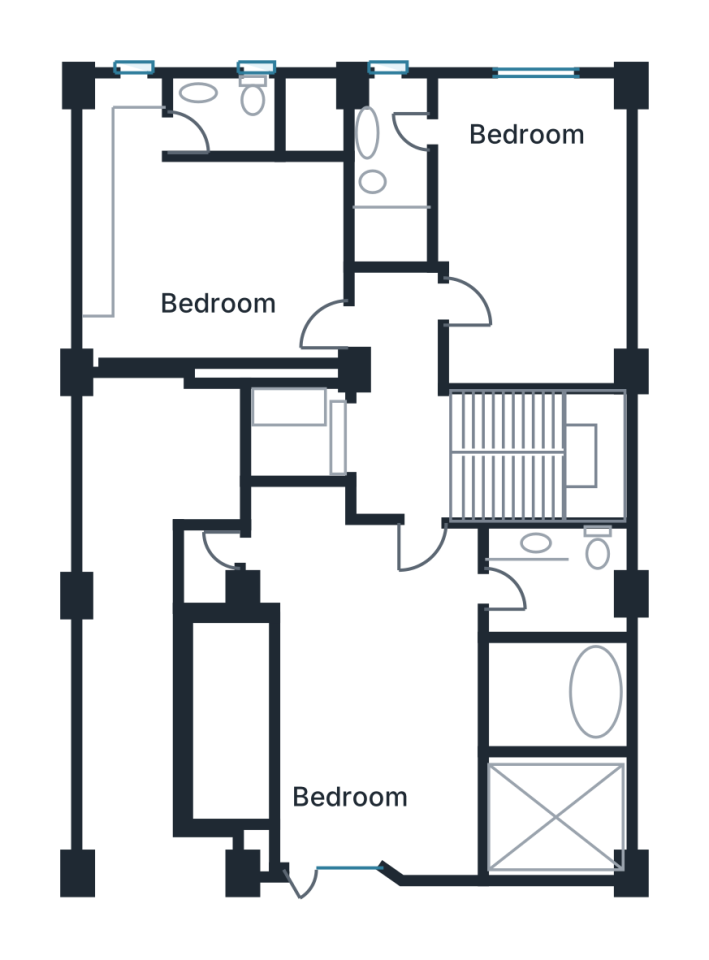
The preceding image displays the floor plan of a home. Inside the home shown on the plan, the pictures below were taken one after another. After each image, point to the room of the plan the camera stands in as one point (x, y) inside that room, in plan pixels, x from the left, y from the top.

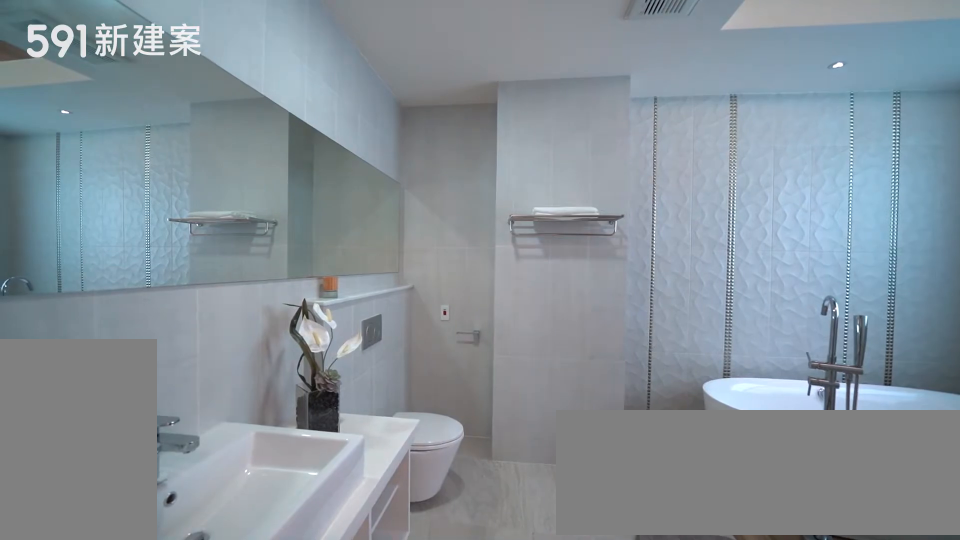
(560, 644)
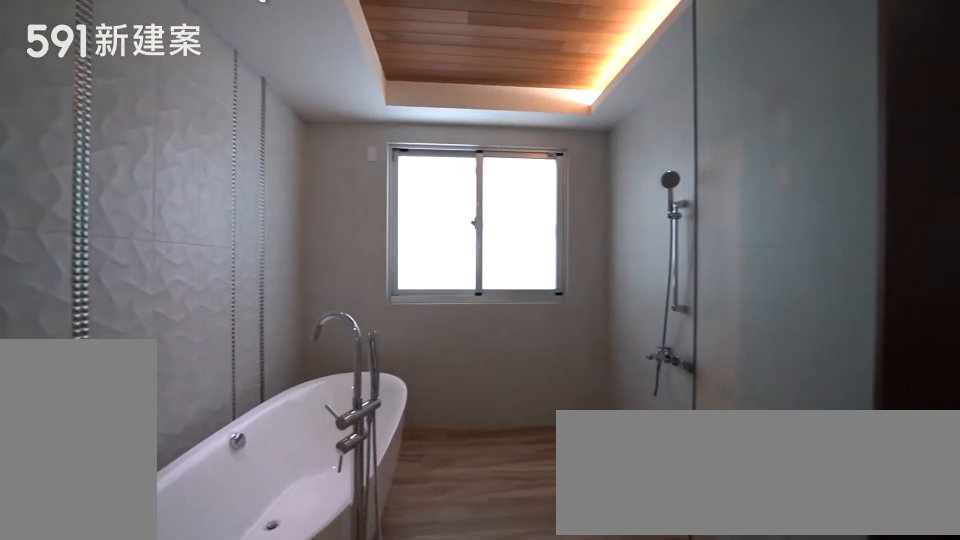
(560, 644)
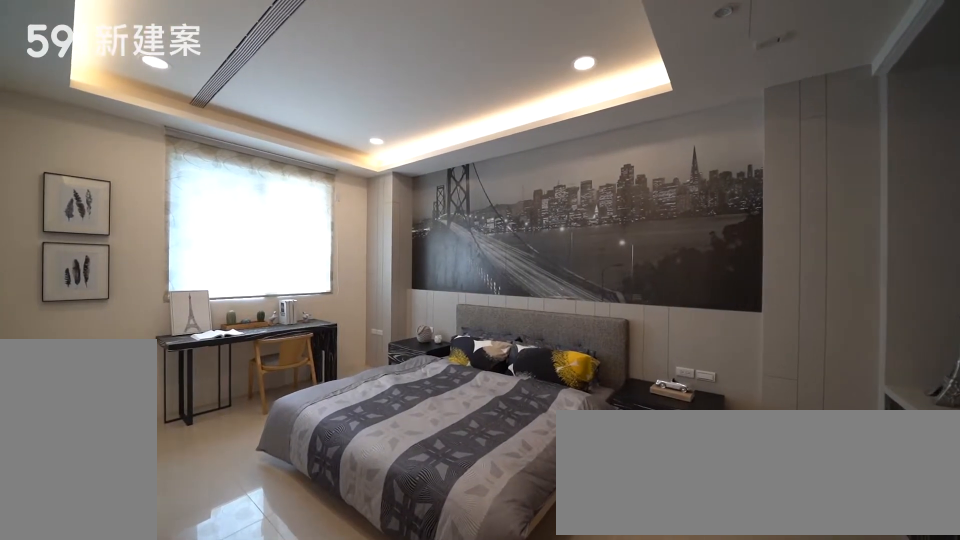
(536, 227)
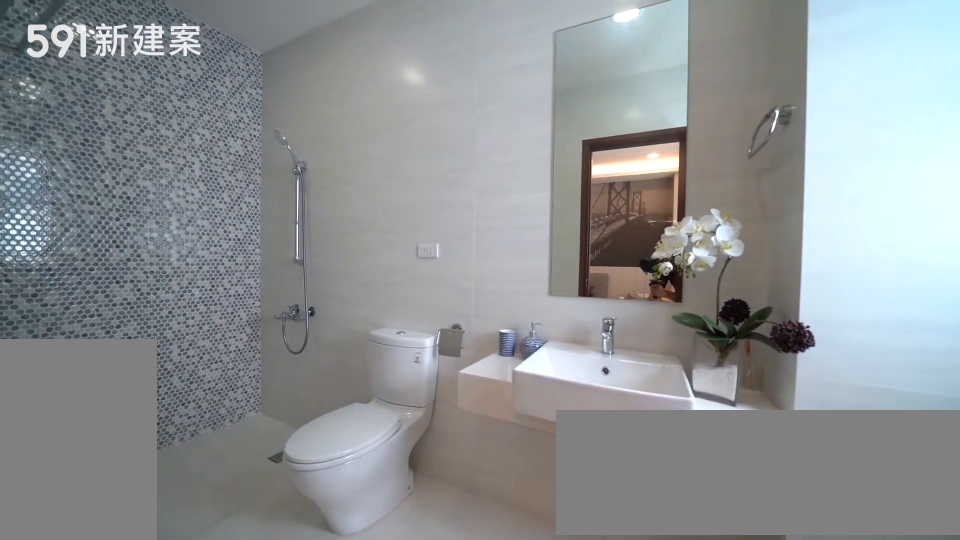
(399, 182)
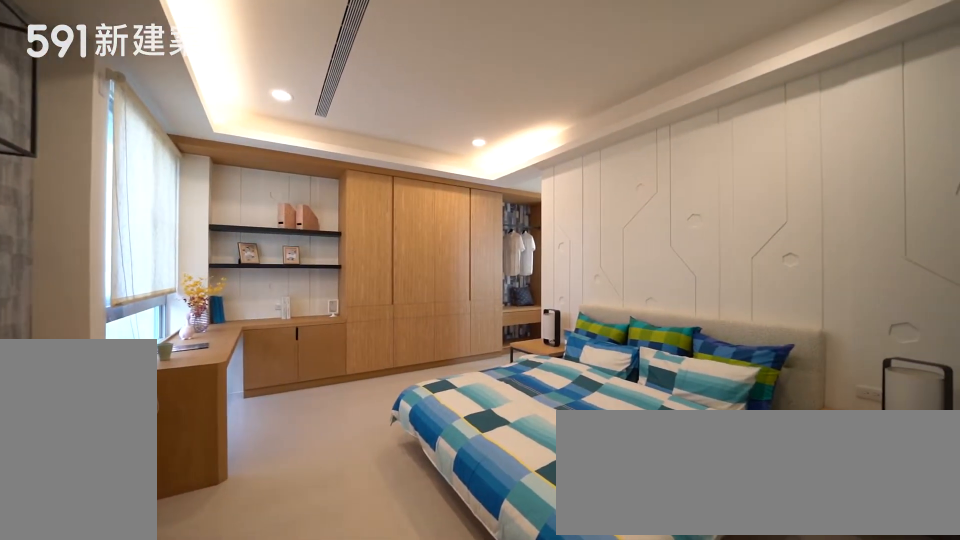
(191, 246)
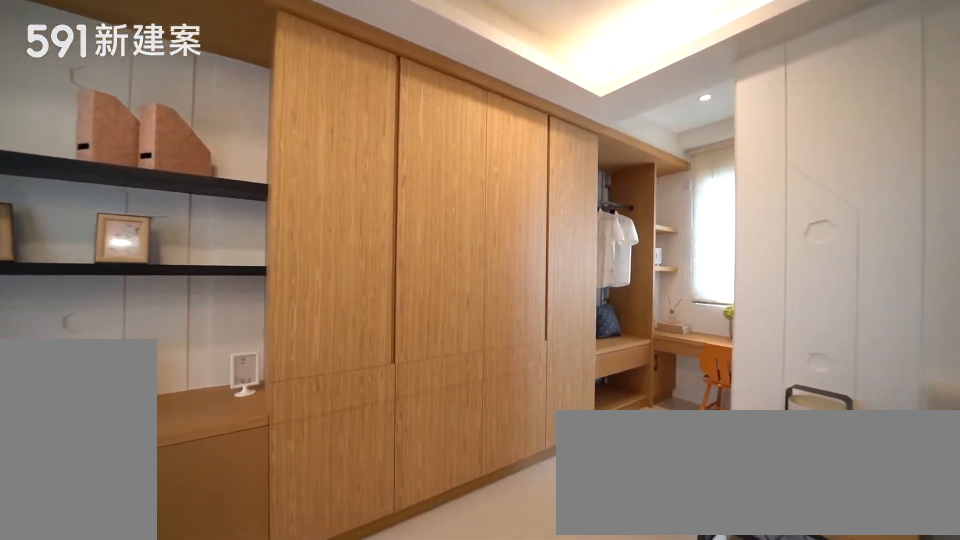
(191, 246)
